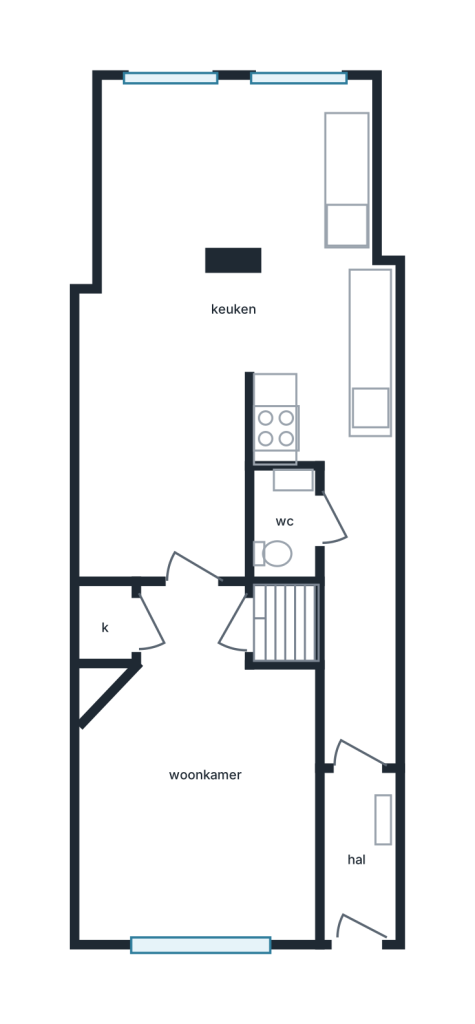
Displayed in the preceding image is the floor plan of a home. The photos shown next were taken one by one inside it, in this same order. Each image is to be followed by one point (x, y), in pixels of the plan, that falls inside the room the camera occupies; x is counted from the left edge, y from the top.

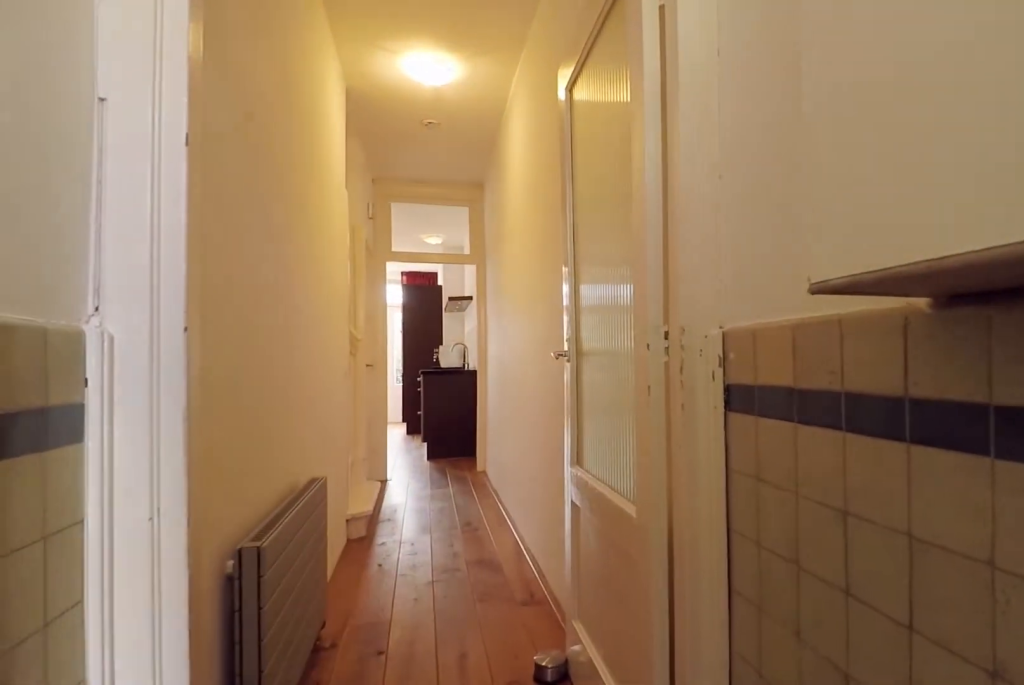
(356, 856)
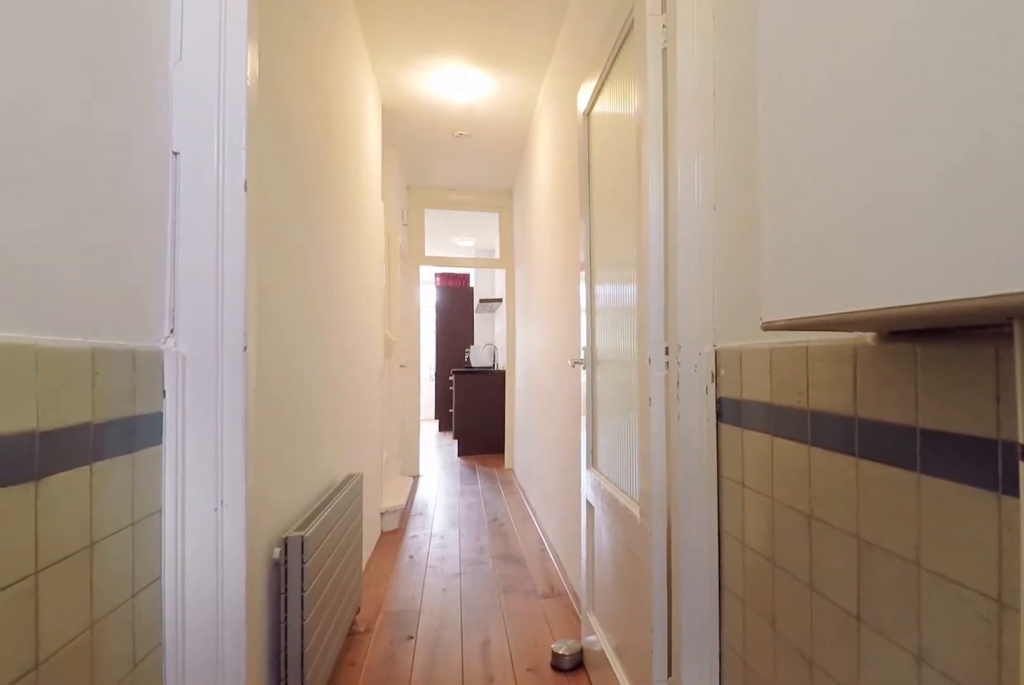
(356, 856)
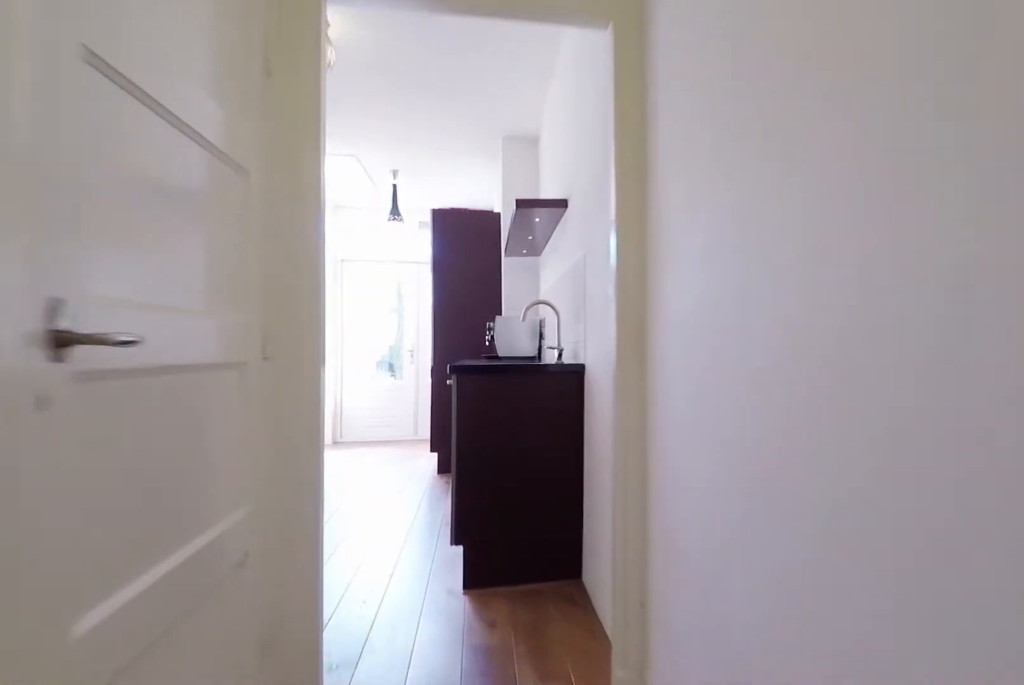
(358, 617)
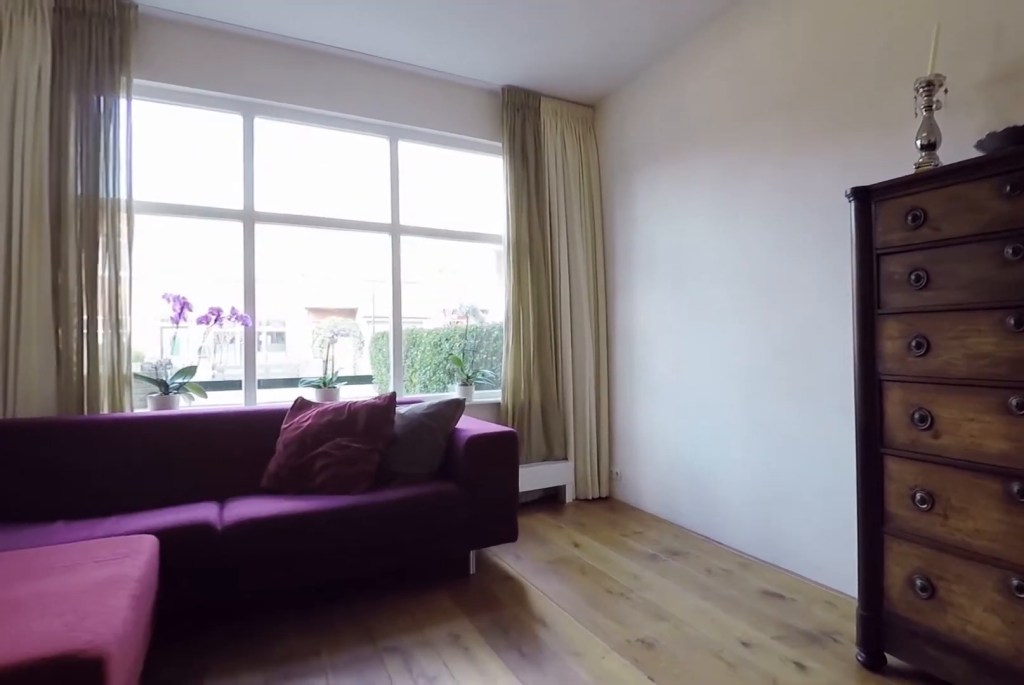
(197, 781)
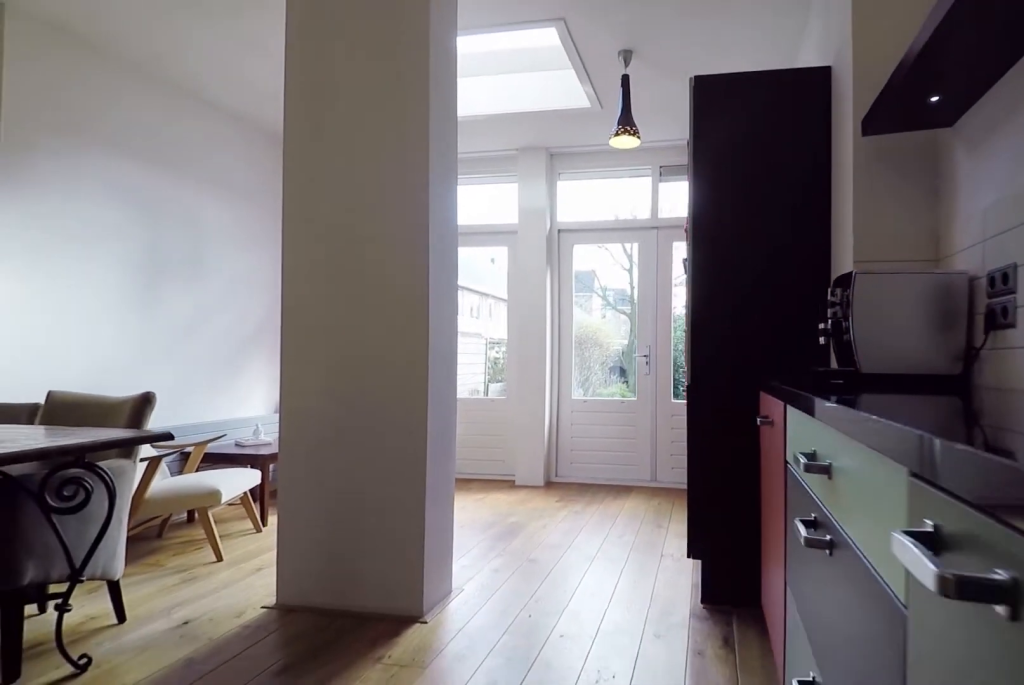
(208, 337)
